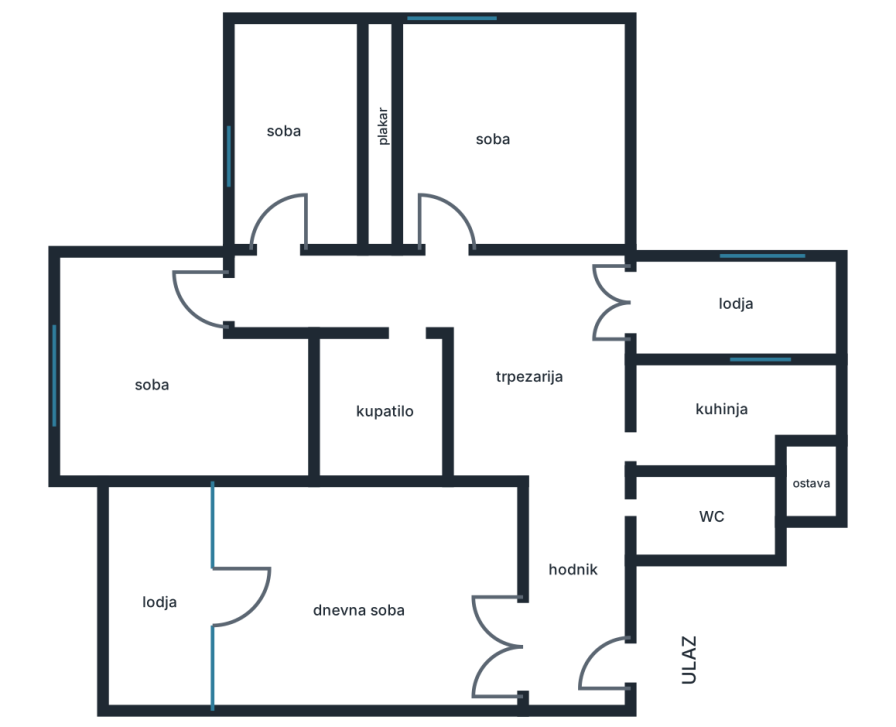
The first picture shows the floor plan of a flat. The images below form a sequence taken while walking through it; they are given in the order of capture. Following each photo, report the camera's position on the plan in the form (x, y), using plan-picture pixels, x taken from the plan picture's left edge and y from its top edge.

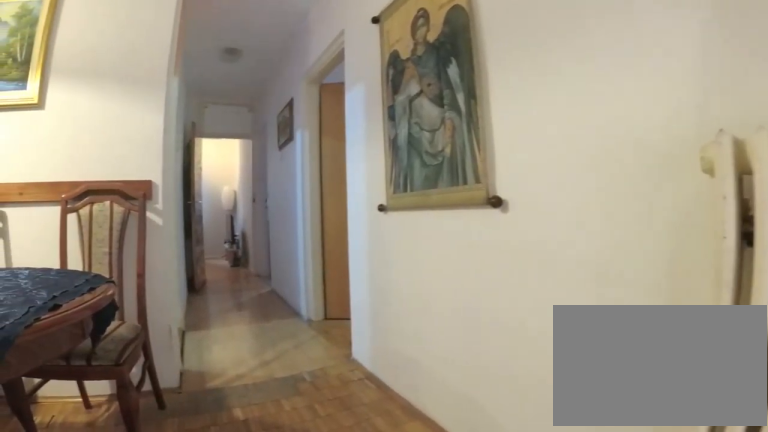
(636, 342)
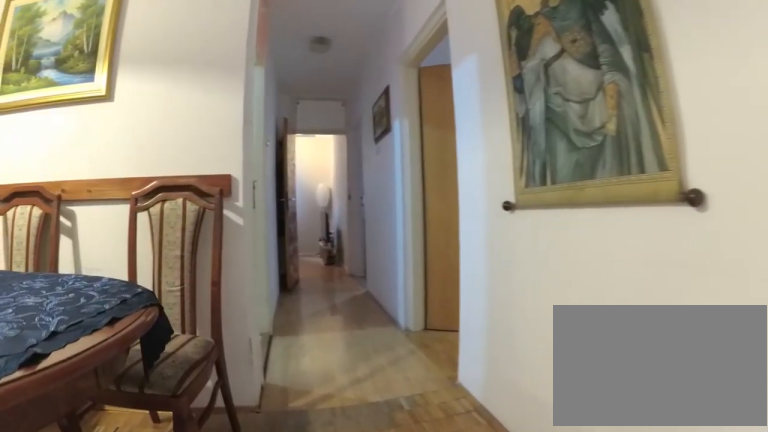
(623, 332)
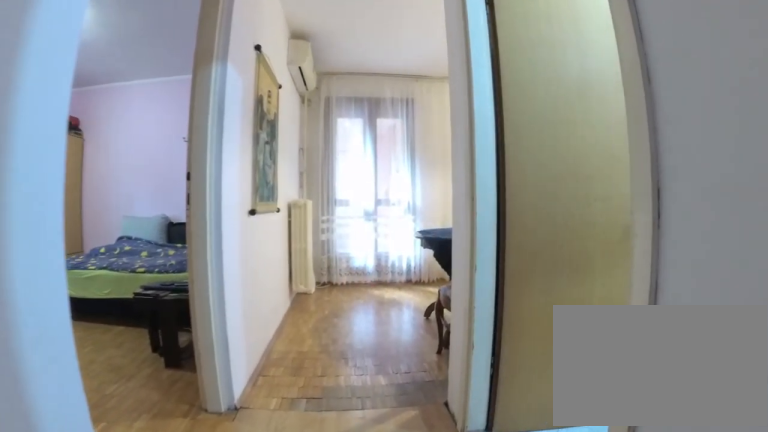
(262, 307)
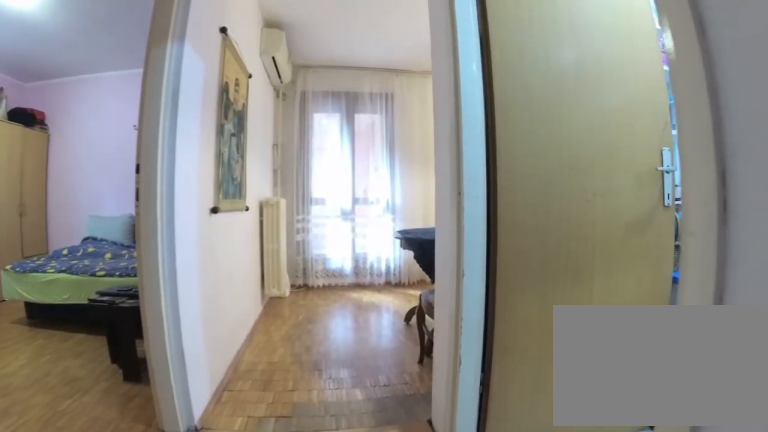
(275, 307)
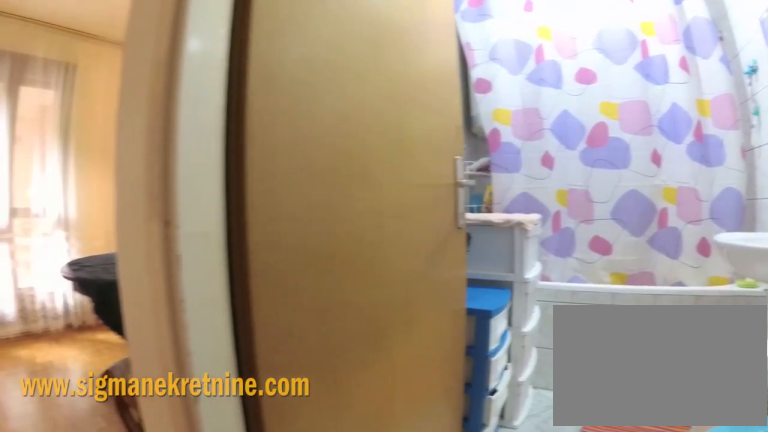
(363, 293)
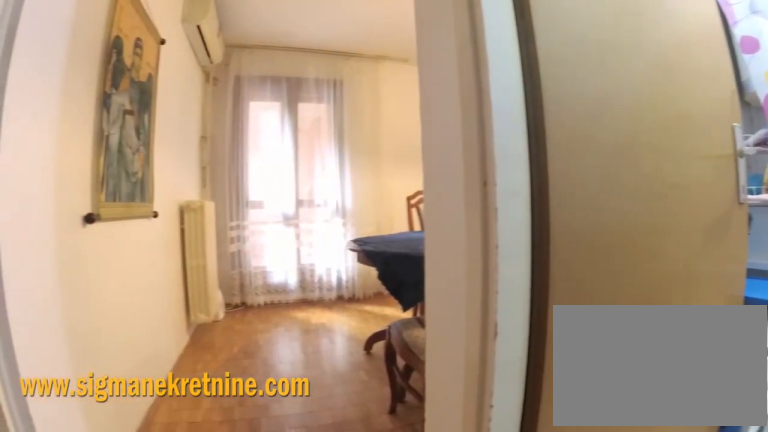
(350, 296)
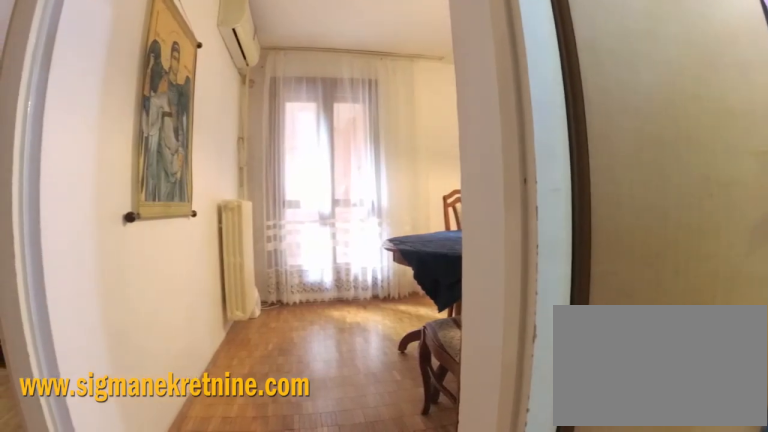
(347, 300)
